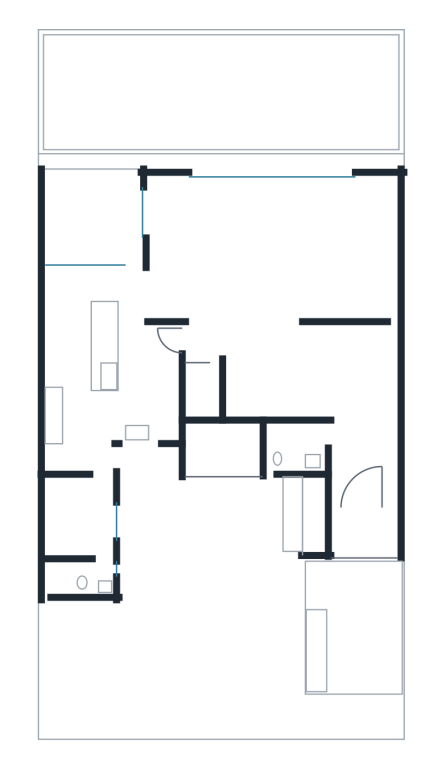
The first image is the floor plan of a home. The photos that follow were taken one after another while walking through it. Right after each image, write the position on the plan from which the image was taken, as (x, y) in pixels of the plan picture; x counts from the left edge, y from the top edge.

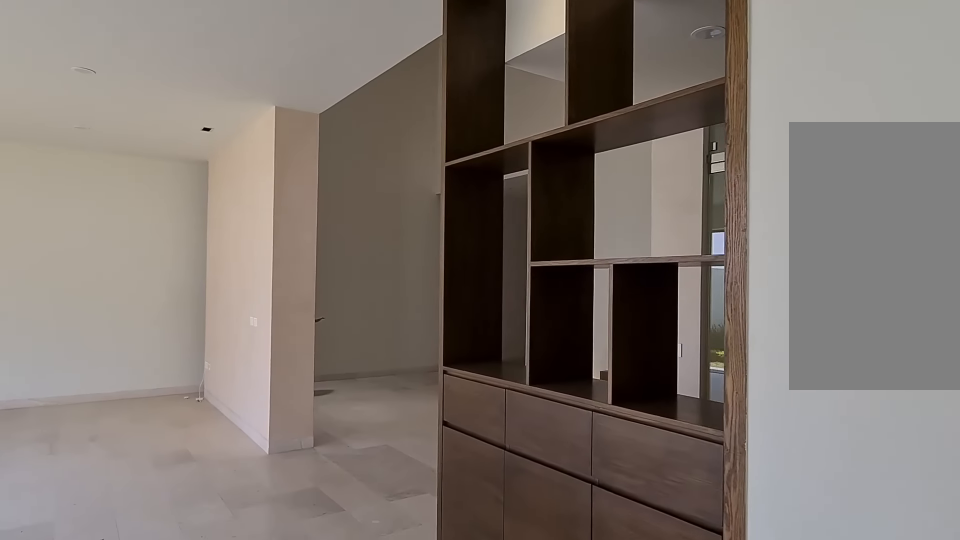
(115, 288)
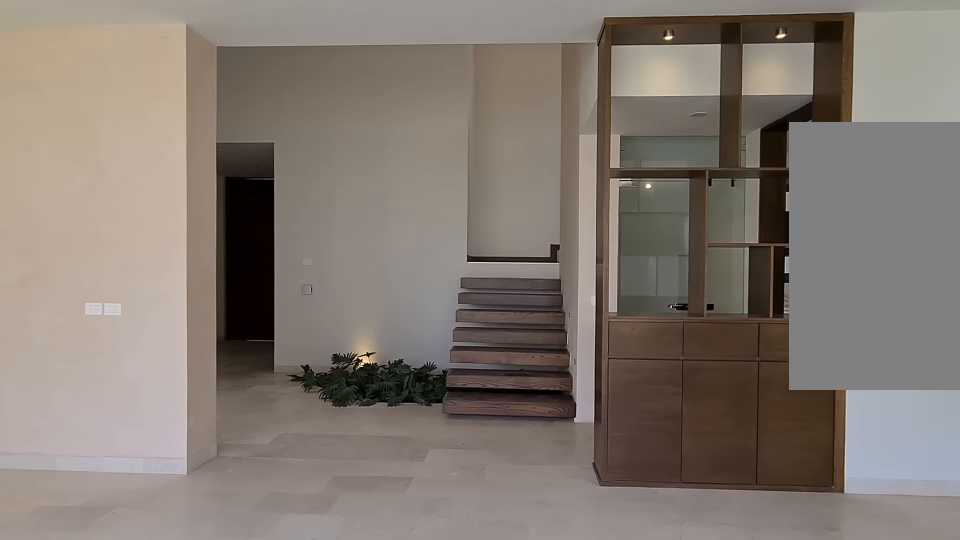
(246, 305)
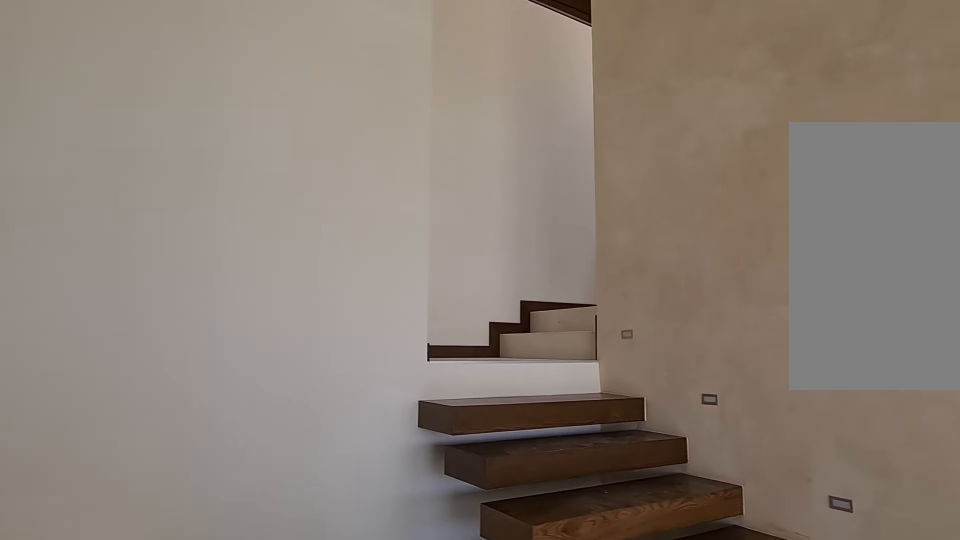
(246, 298)
